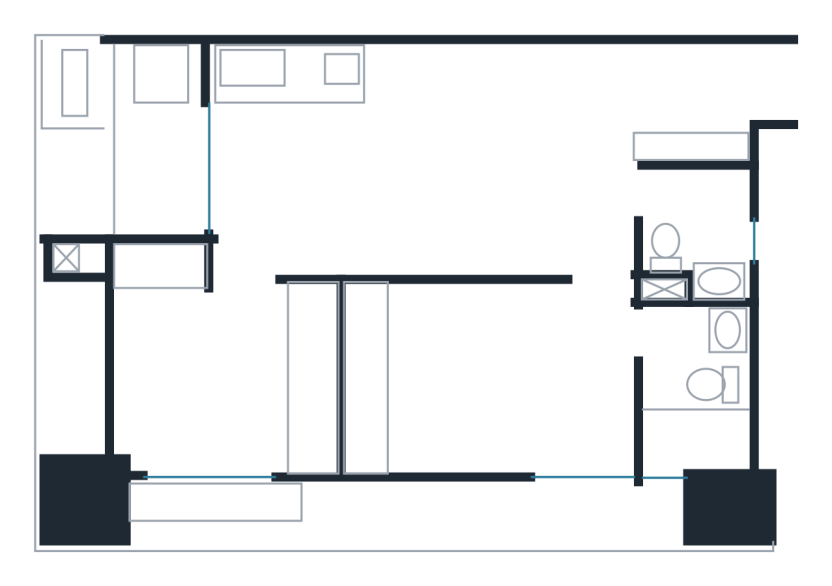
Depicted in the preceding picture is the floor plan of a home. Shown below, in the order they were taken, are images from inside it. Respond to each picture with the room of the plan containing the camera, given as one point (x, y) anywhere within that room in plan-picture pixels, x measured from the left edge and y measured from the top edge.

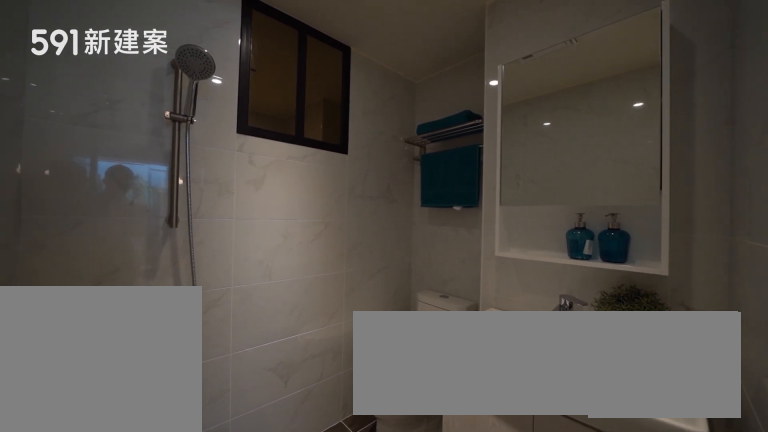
(697, 229)
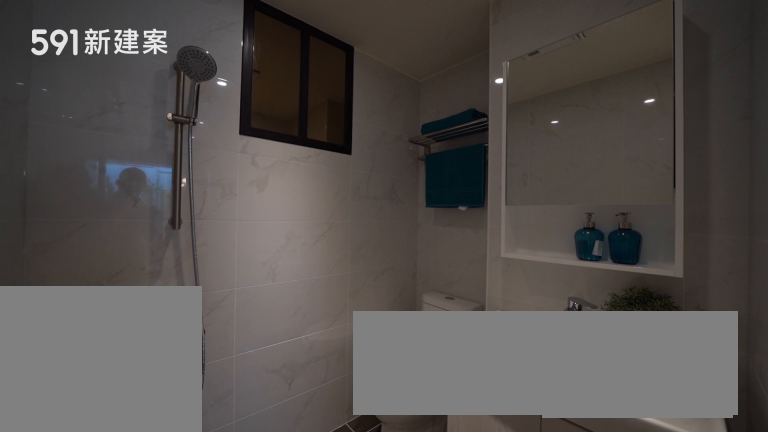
(697, 229)
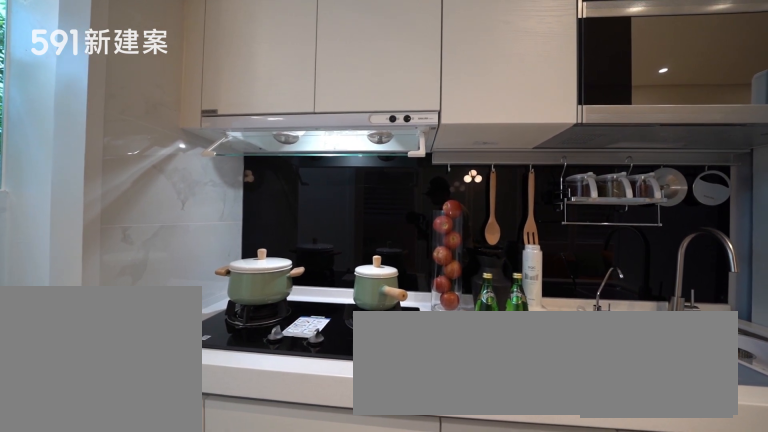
(315, 103)
